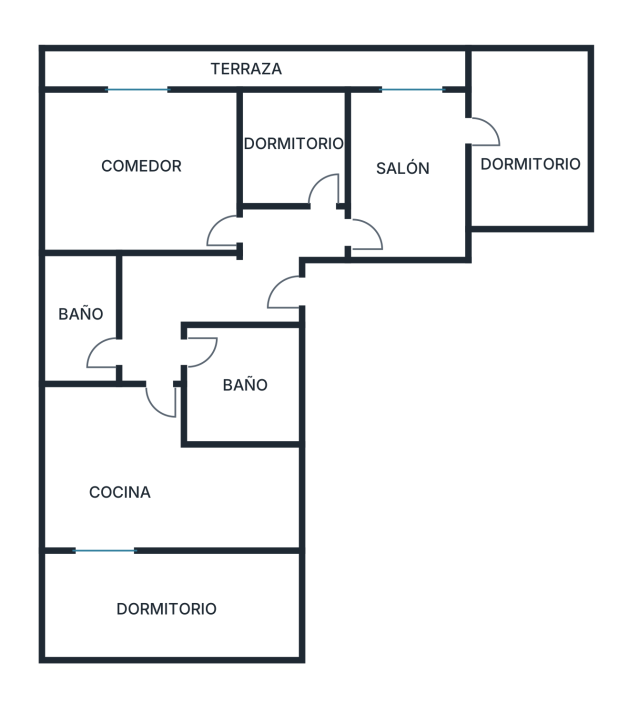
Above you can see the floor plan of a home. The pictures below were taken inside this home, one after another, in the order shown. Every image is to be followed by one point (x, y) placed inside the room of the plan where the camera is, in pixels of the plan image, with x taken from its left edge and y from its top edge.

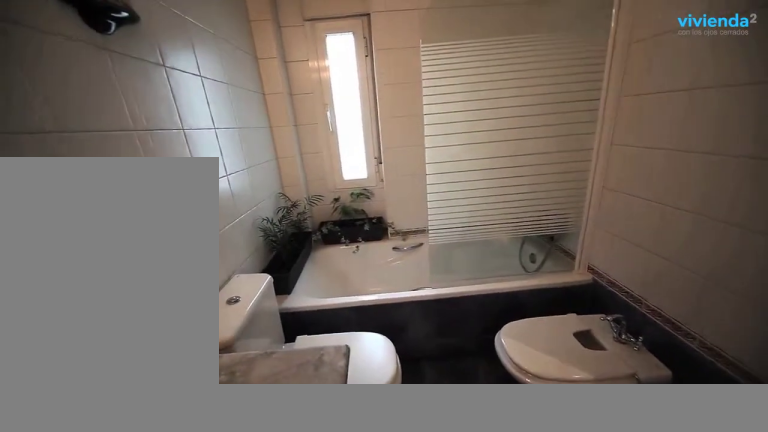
(272, 385)
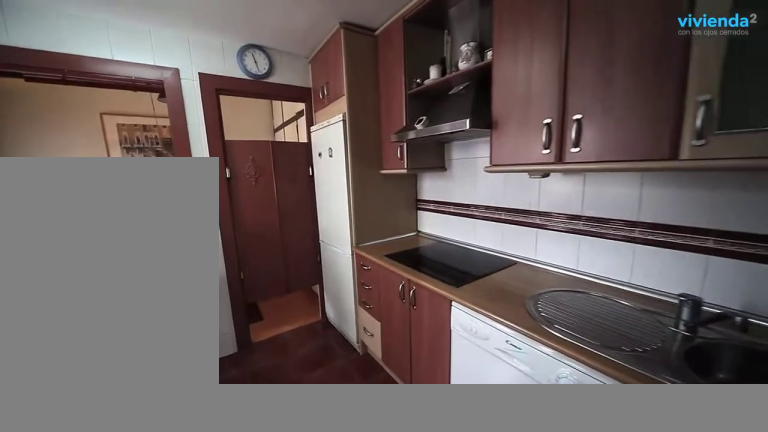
(82, 449)
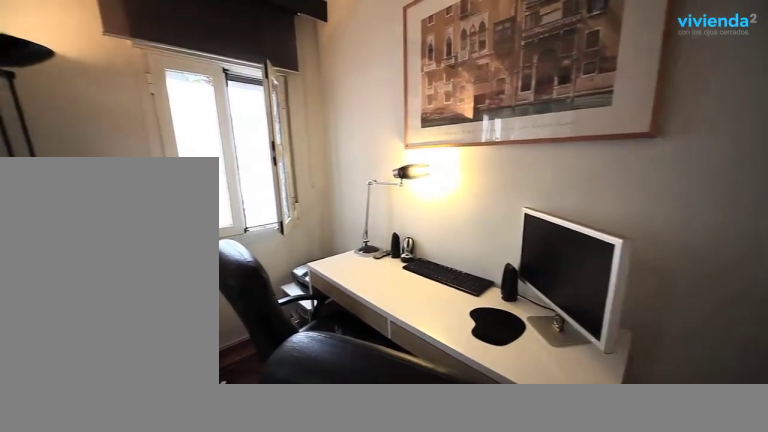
(90, 609)
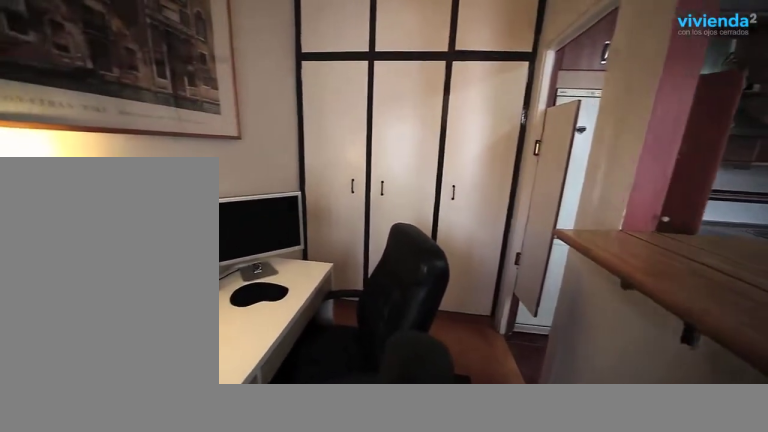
(90, 610)
